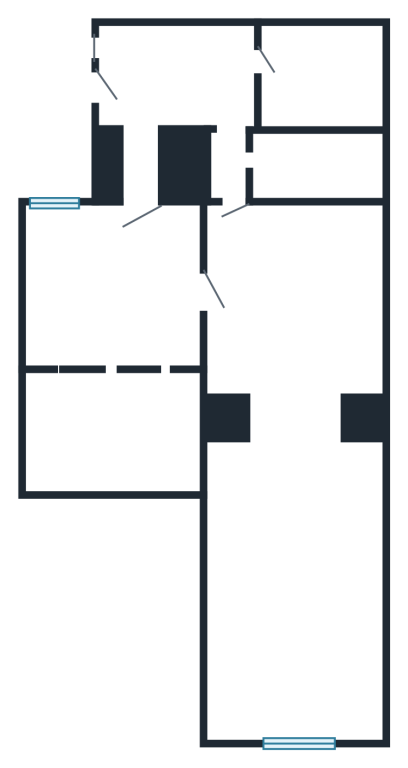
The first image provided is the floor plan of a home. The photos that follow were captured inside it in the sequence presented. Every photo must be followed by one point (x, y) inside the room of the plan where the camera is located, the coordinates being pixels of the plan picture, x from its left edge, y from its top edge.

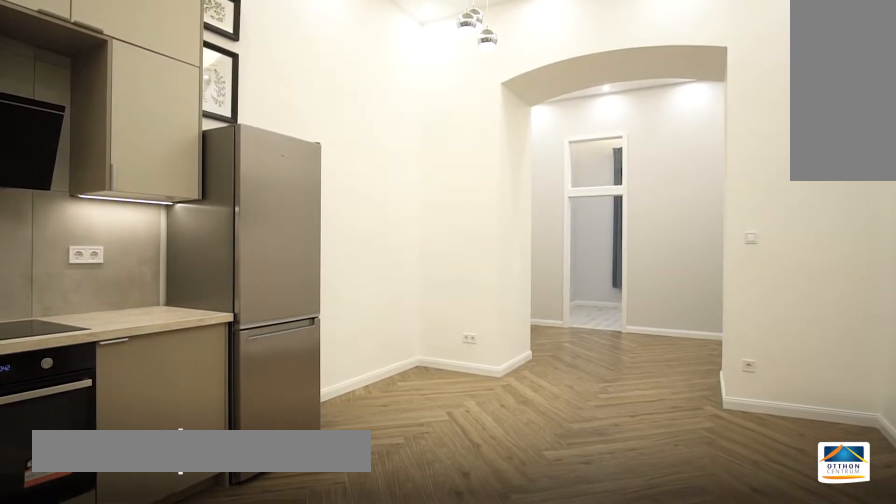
(298, 310)
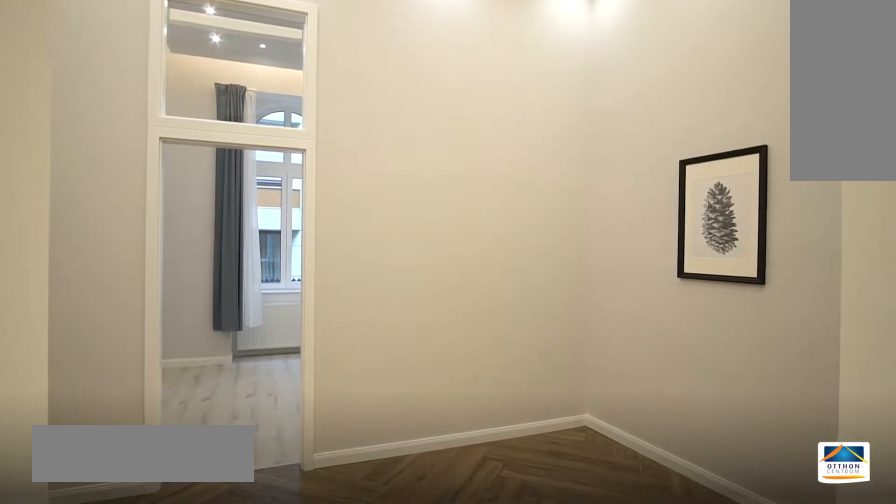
(298, 468)
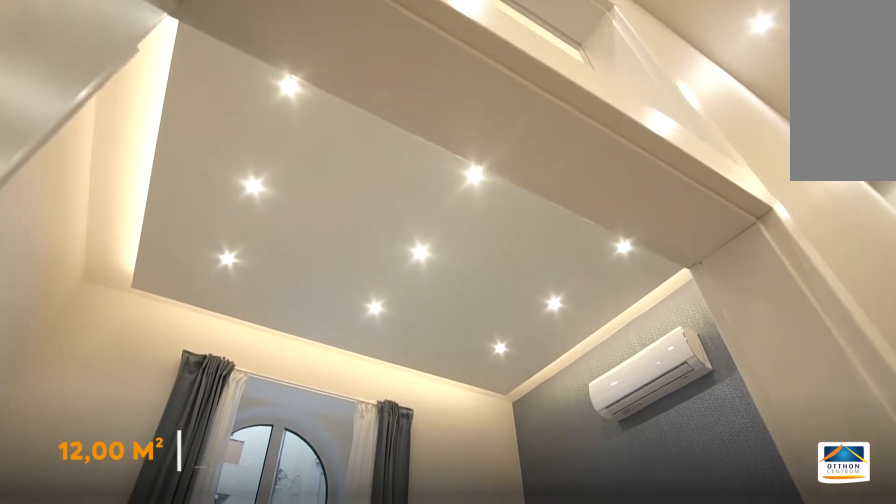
(298, 655)
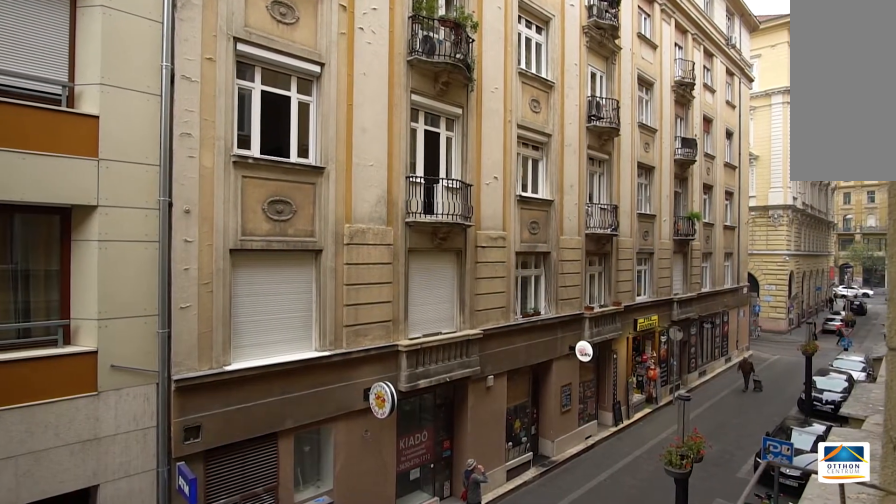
(295, 655)
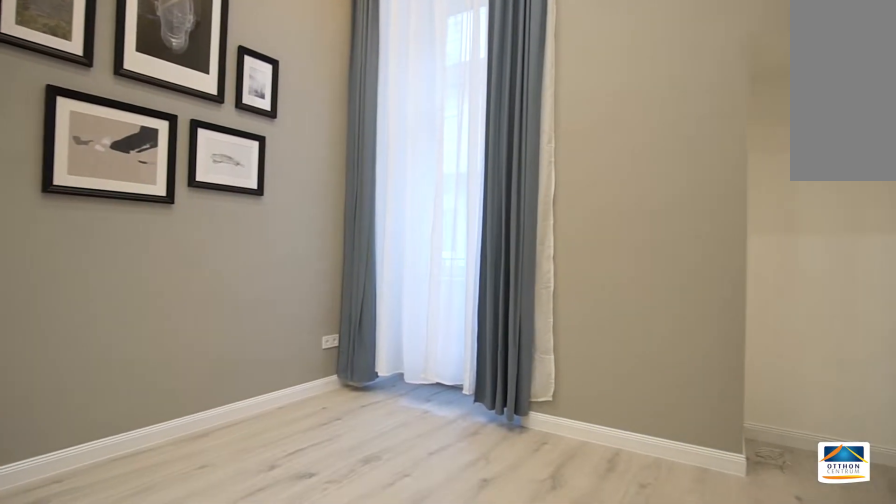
(120, 314)
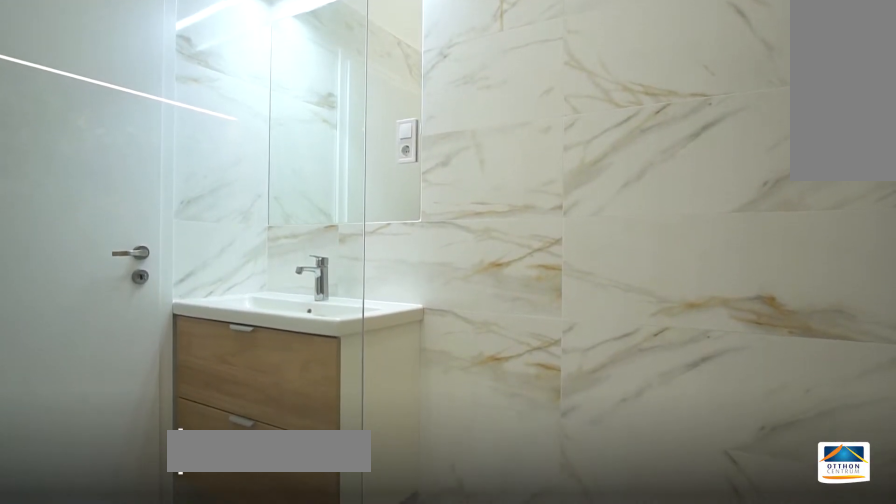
(322, 80)
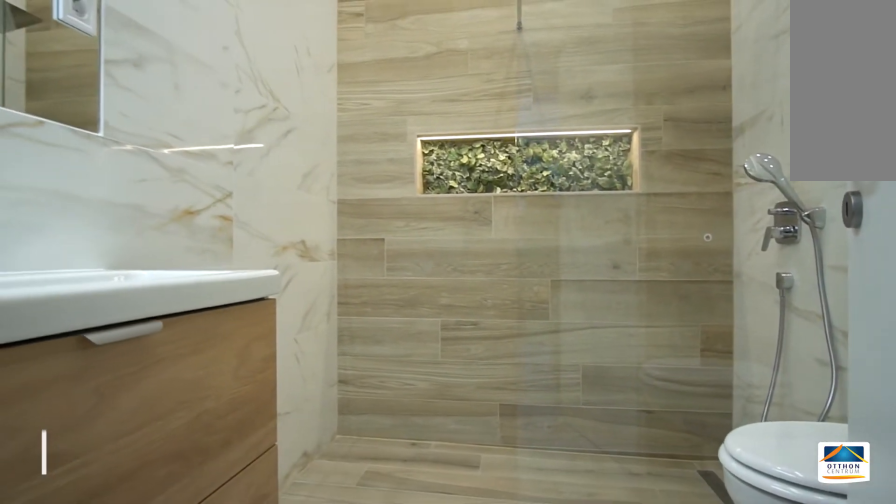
(322, 80)
